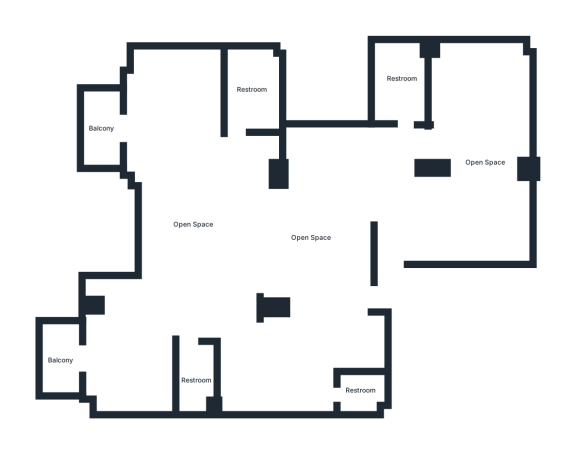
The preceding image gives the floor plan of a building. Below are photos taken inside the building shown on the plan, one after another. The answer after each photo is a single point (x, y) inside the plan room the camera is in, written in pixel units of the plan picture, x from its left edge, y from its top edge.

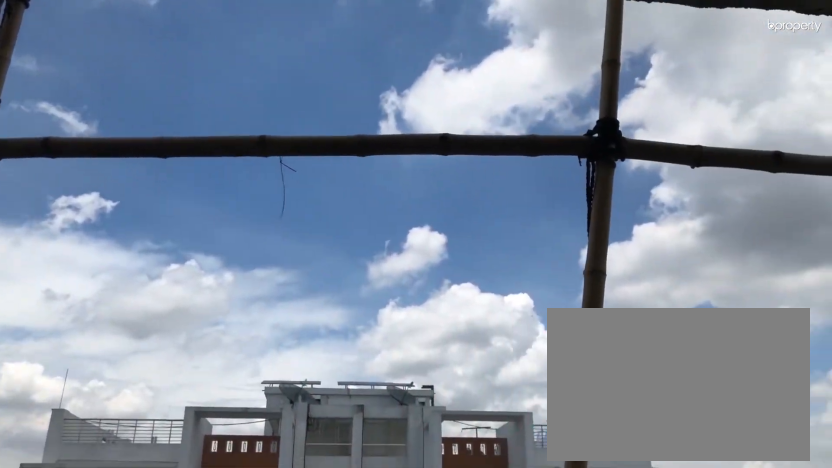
(101, 129)
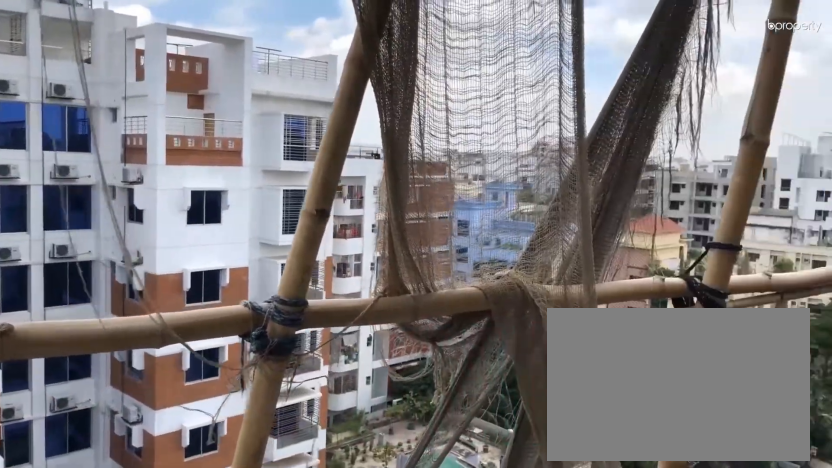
(62, 362)
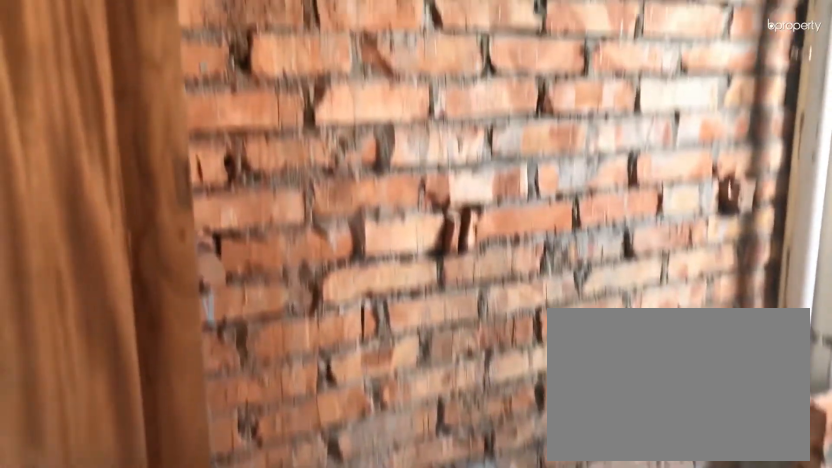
(194, 376)
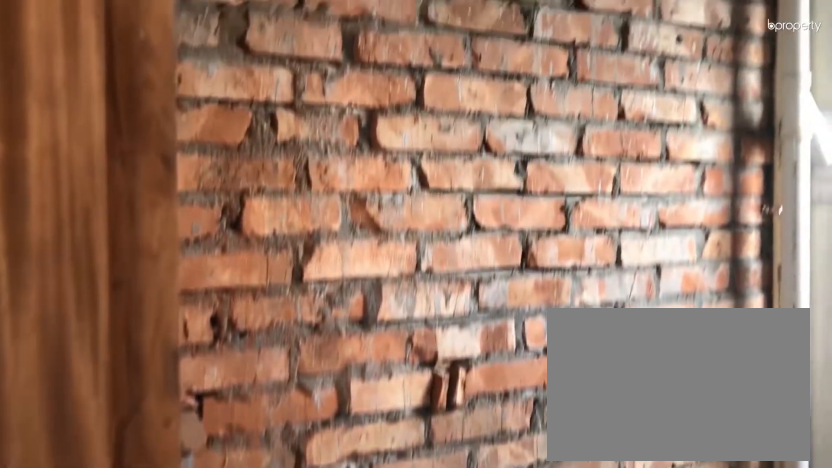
(194, 376)
